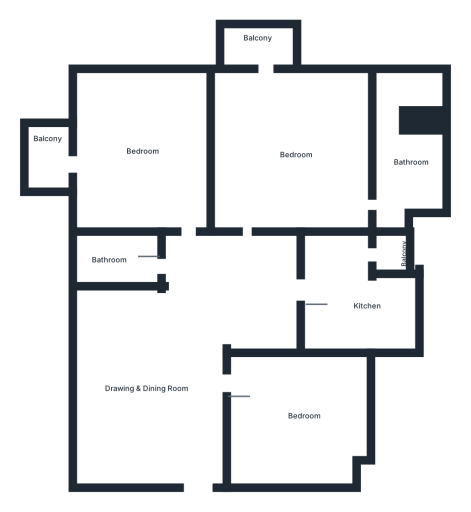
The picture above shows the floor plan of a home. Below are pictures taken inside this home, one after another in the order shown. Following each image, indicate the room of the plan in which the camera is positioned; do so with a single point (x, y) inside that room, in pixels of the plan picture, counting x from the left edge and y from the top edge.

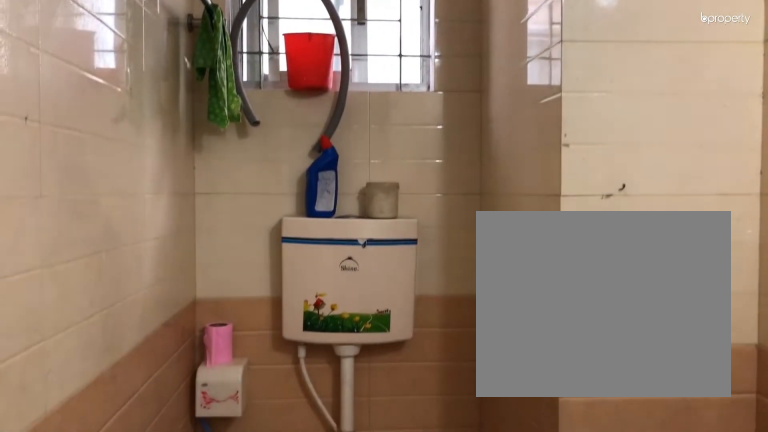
(119, 259)
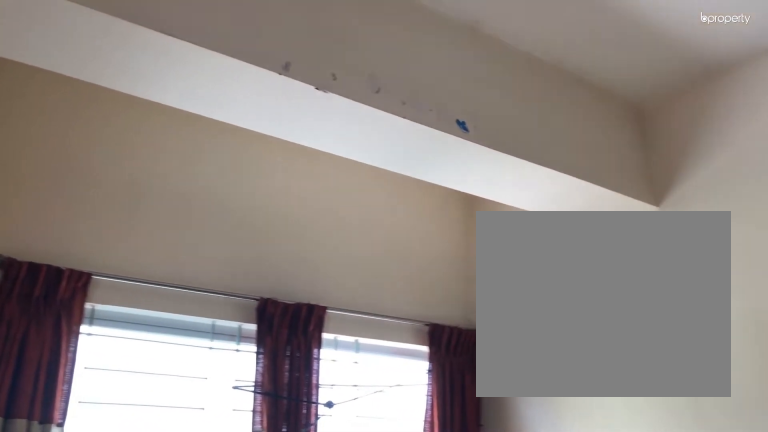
(149, 149)
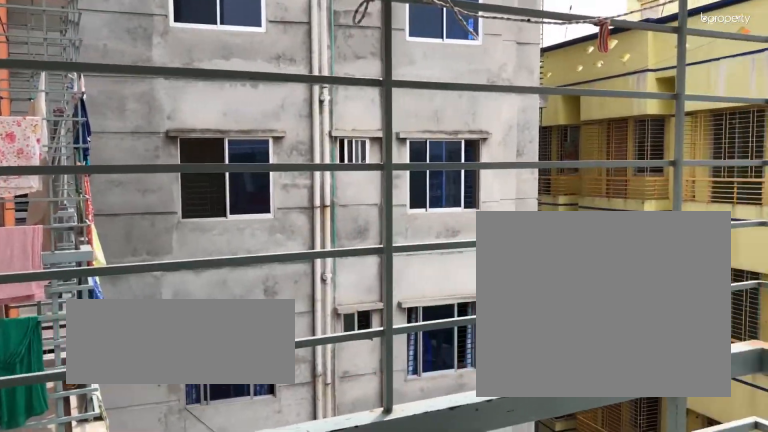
(51, 159)
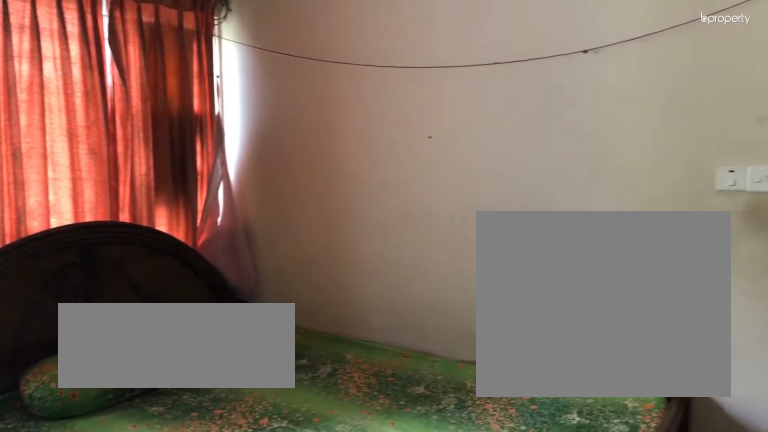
(288, 151)
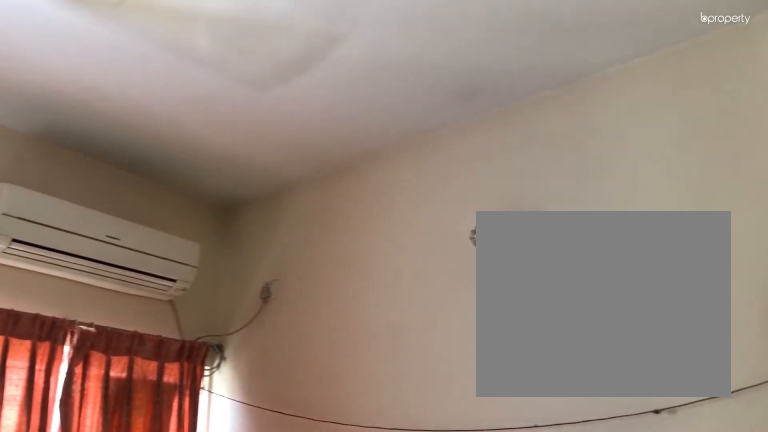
(288, 151)
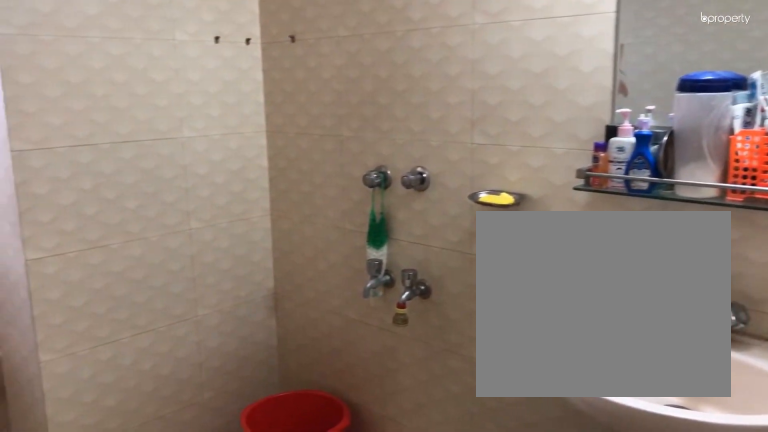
(398, 162)
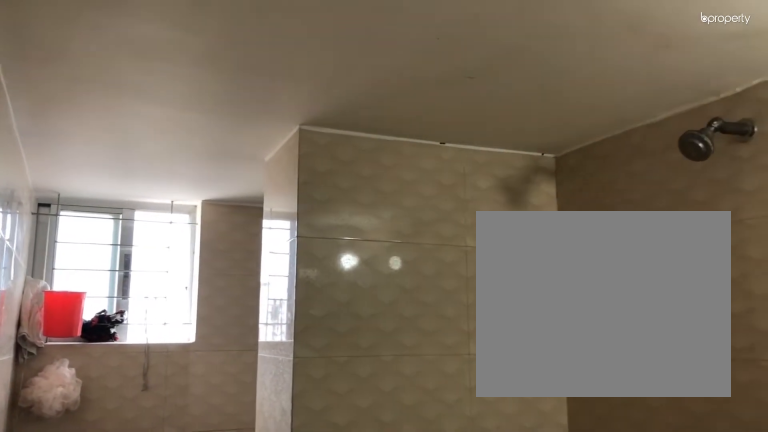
(398, 162)
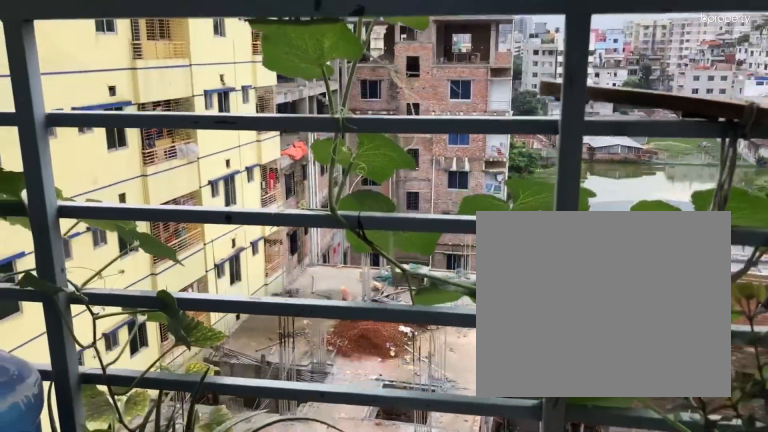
(257, 48)
